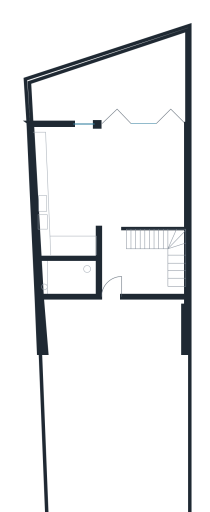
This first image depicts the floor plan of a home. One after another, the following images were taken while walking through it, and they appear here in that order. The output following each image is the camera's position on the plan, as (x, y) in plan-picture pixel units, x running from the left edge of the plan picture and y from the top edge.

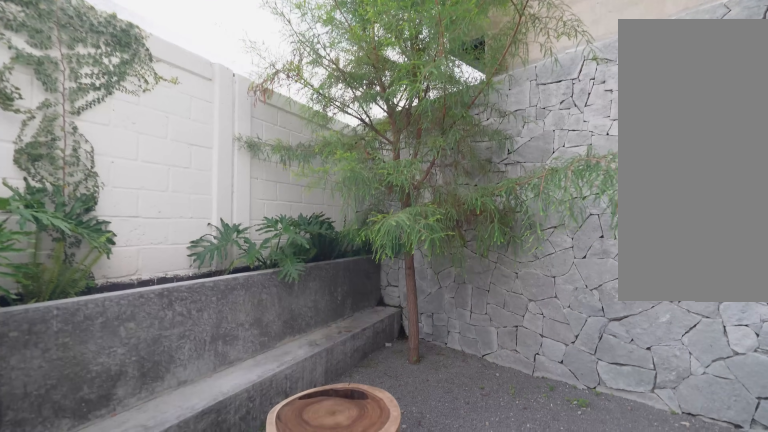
(111, 112)
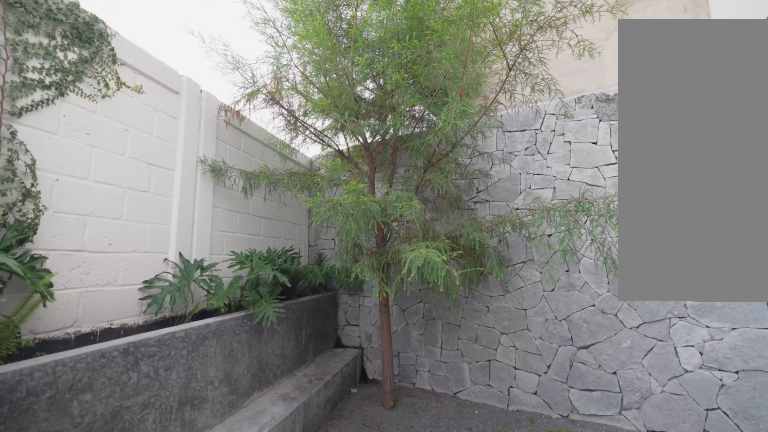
(108, 83)
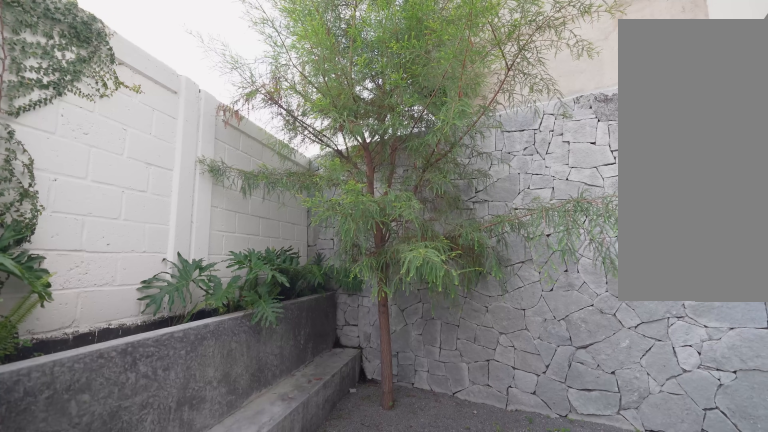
(108, 83)
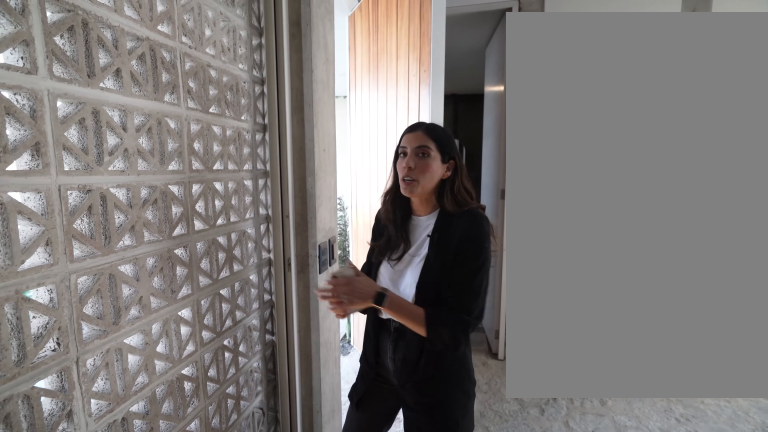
(150, 288)
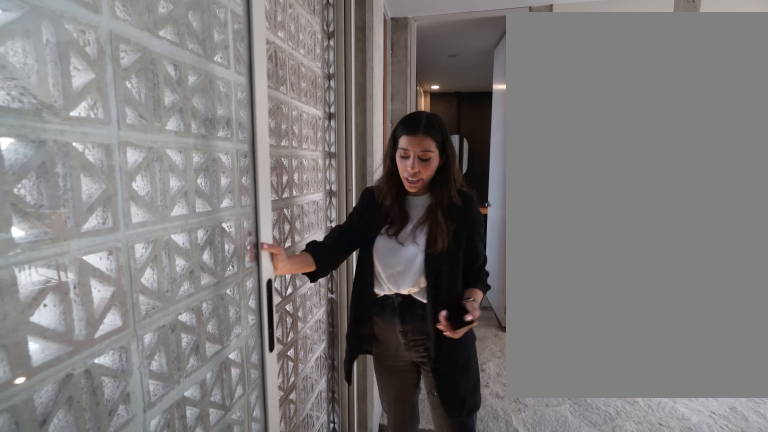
(150, 288)
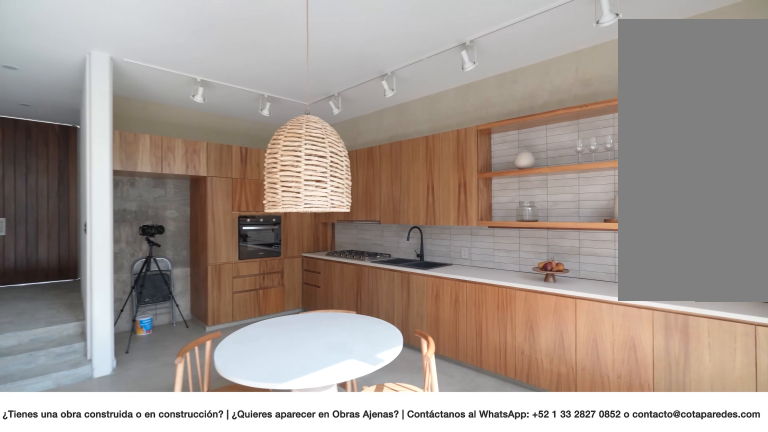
(107, 150)
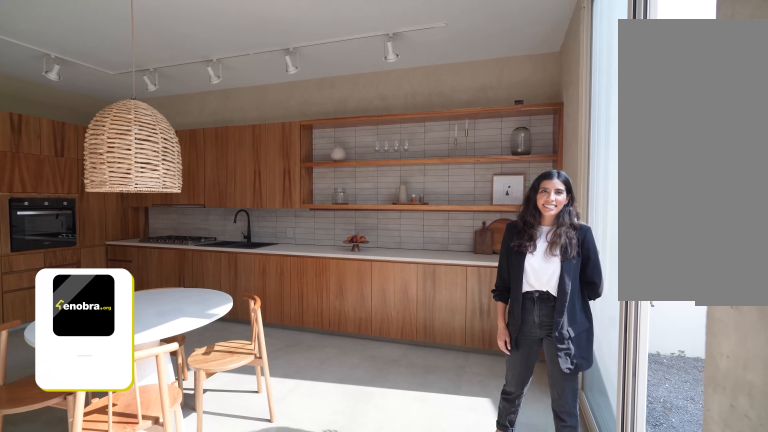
(118, 159)
